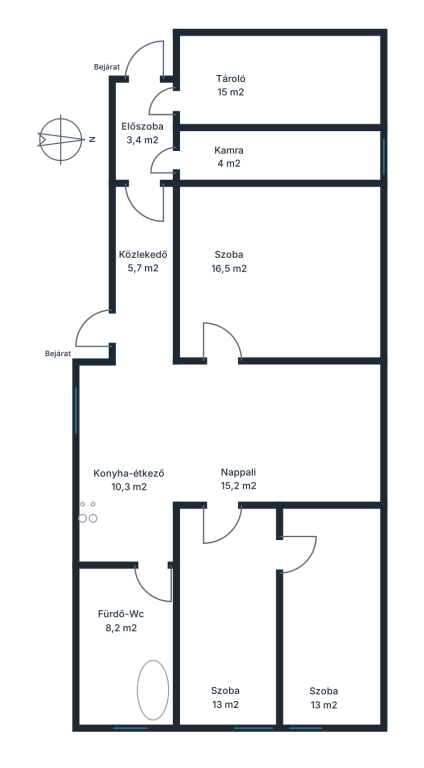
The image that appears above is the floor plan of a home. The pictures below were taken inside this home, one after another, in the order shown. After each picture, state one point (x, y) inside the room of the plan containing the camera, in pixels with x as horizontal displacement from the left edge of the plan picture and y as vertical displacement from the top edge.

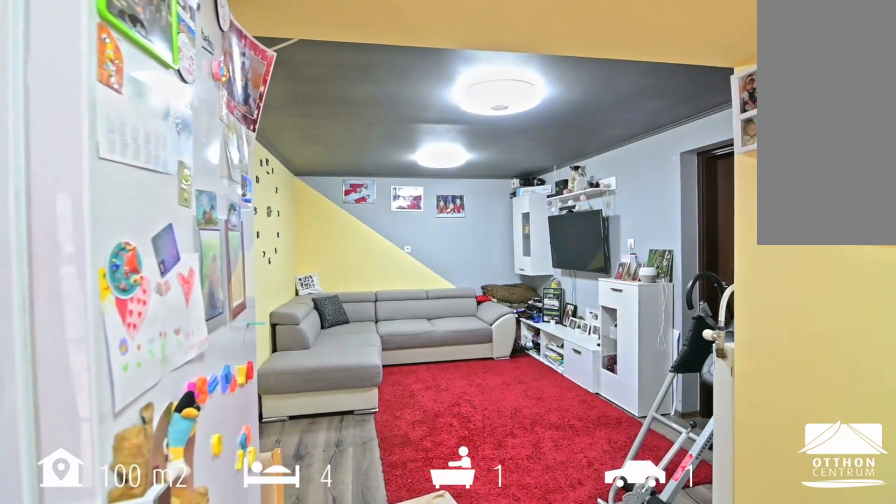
(293, 442)
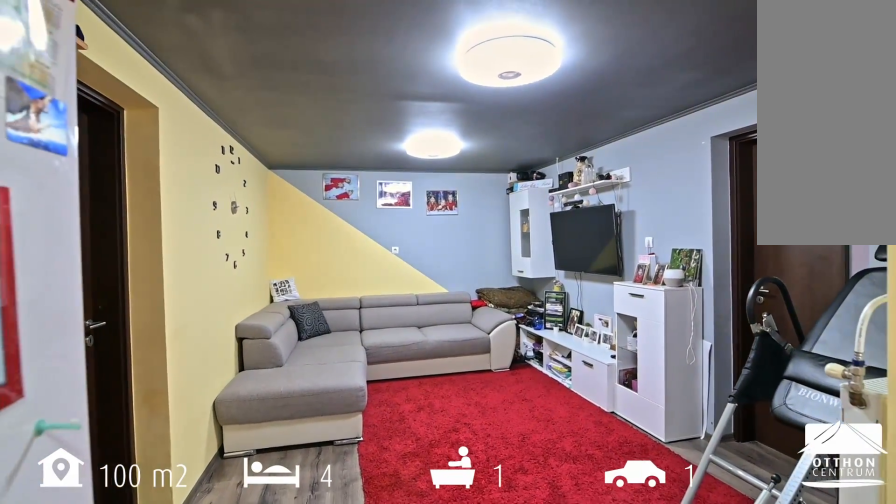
(293, 442)
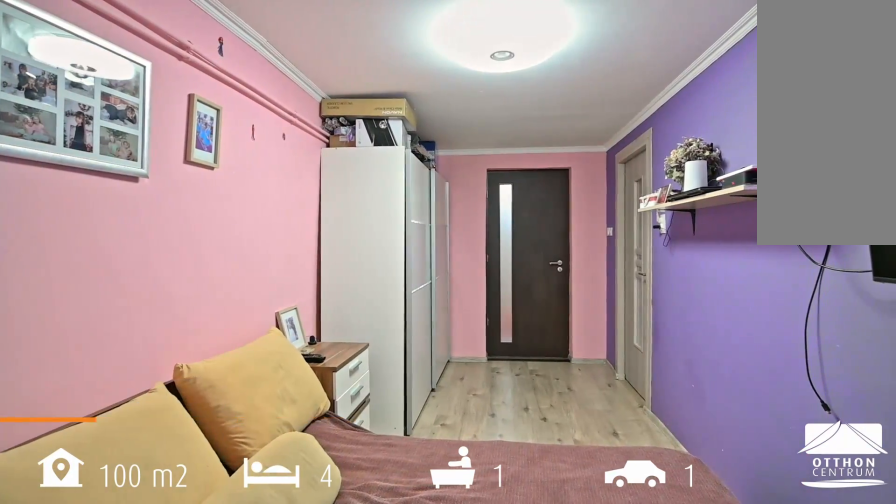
(229, 626)
